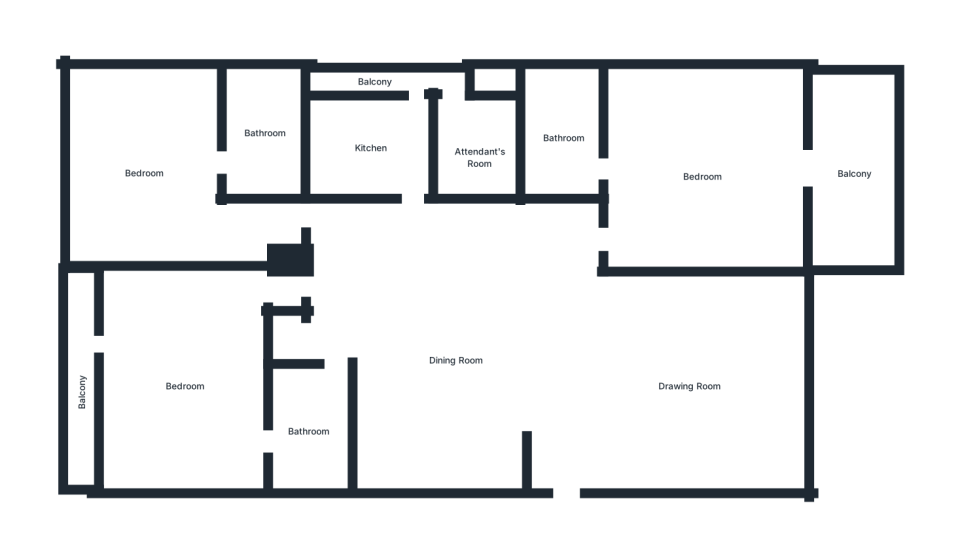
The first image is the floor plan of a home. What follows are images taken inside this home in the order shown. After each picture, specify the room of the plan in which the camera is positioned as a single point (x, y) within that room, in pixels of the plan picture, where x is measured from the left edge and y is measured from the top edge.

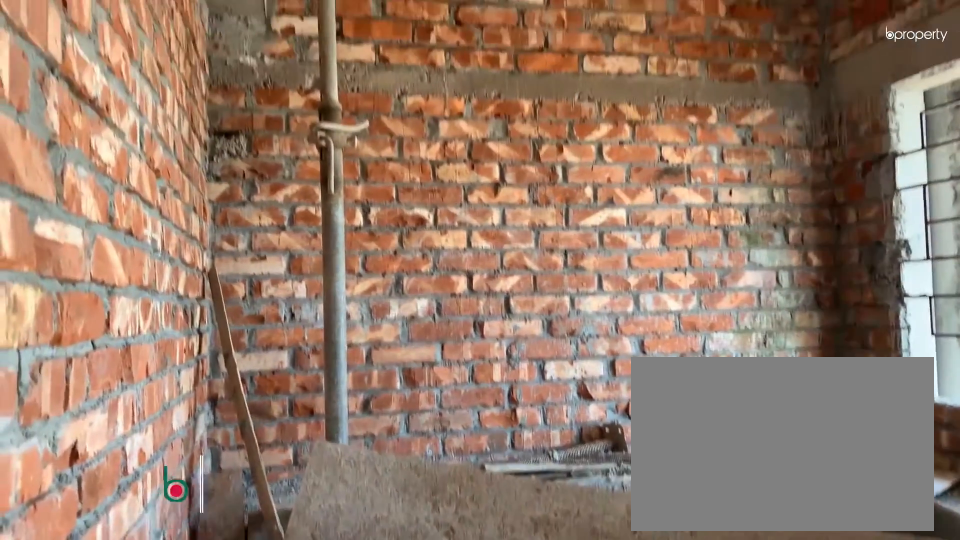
(379, 148)
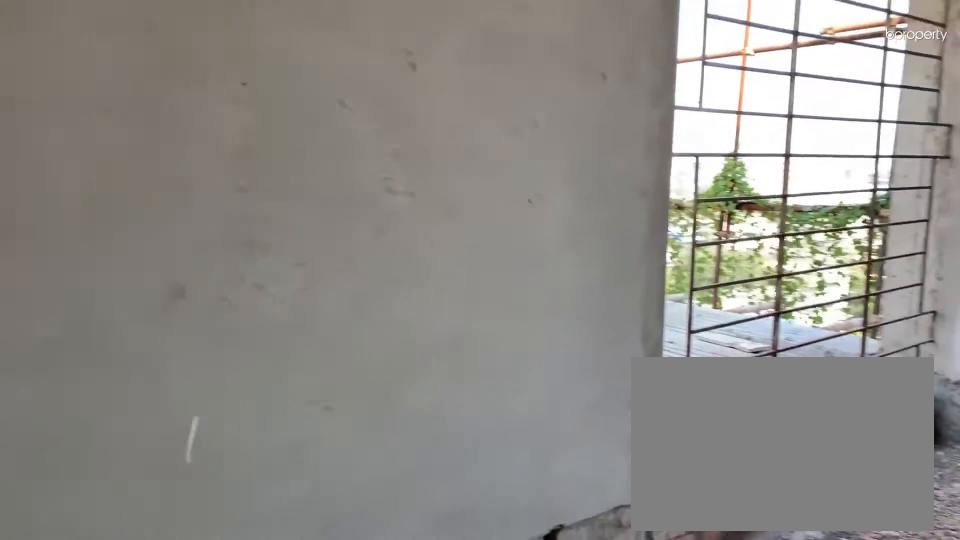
(143, 175)
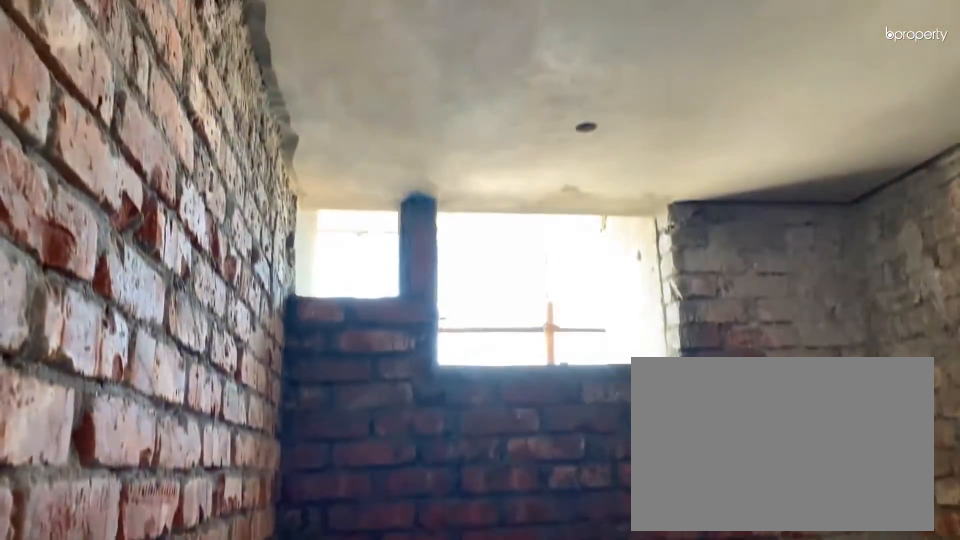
(264, 140)
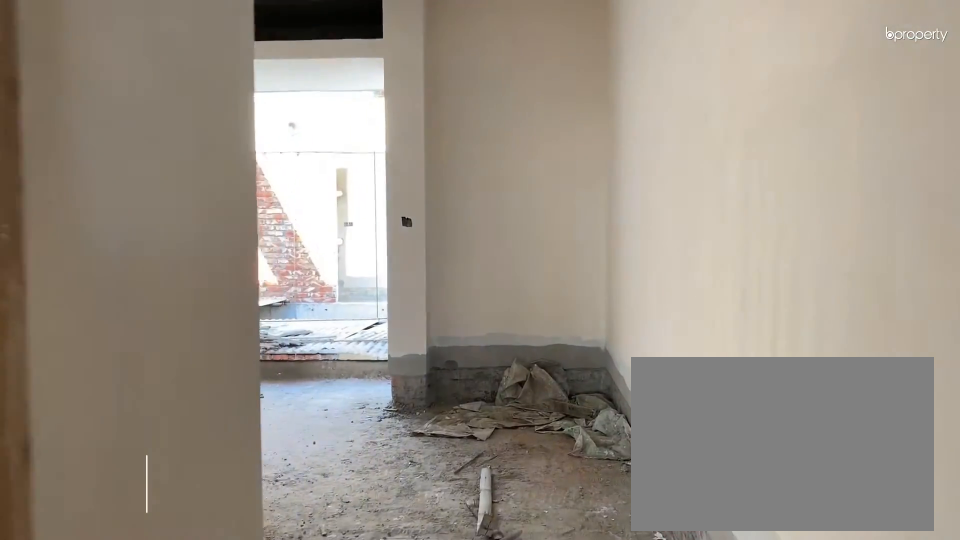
(327, 291)
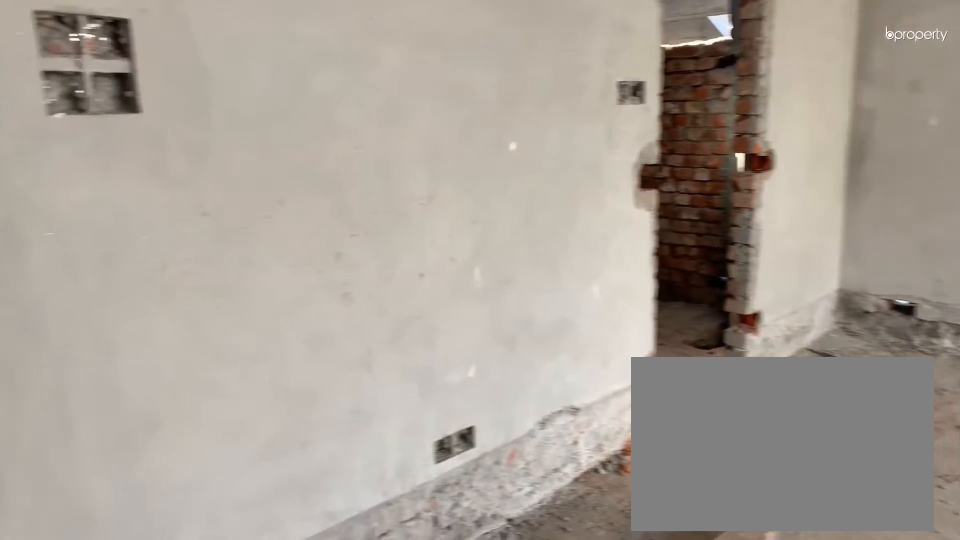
(186, 391)
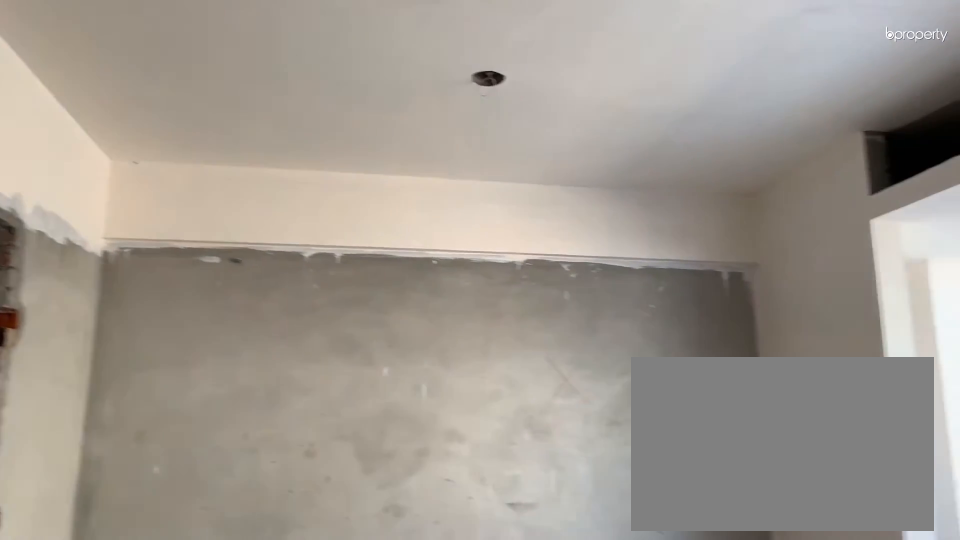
(186, 391)
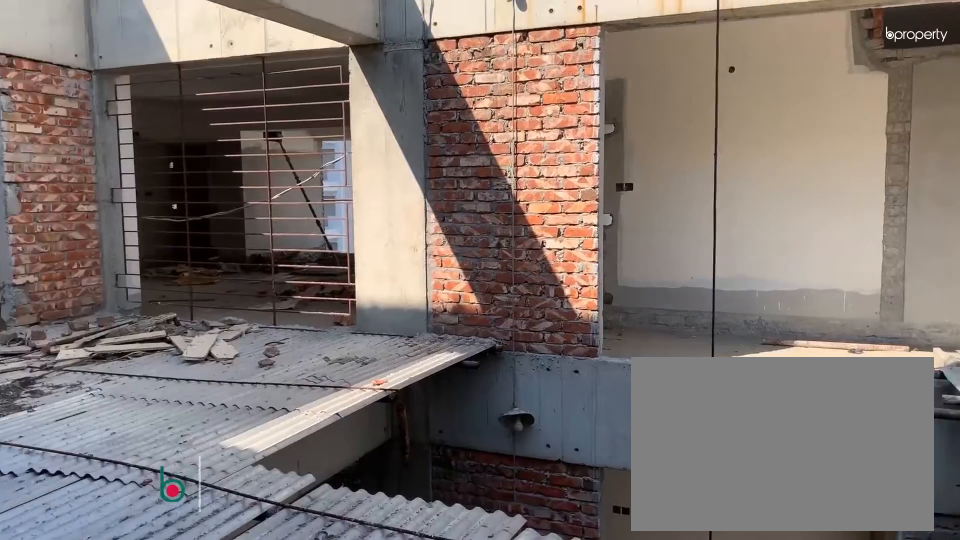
(78, 338)
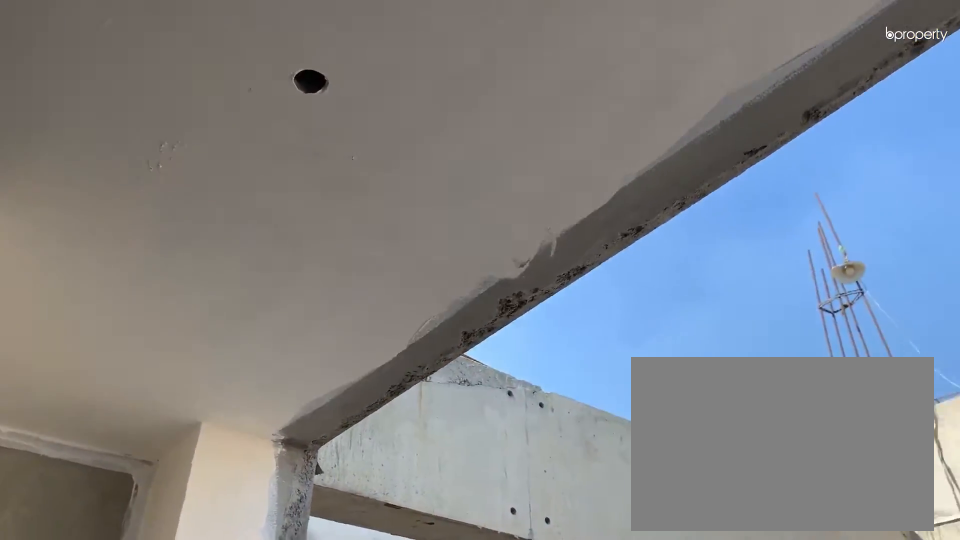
(78, 338)
